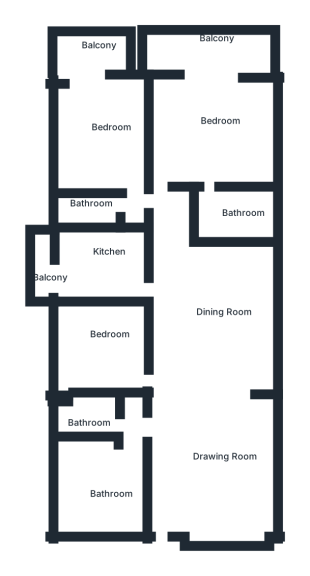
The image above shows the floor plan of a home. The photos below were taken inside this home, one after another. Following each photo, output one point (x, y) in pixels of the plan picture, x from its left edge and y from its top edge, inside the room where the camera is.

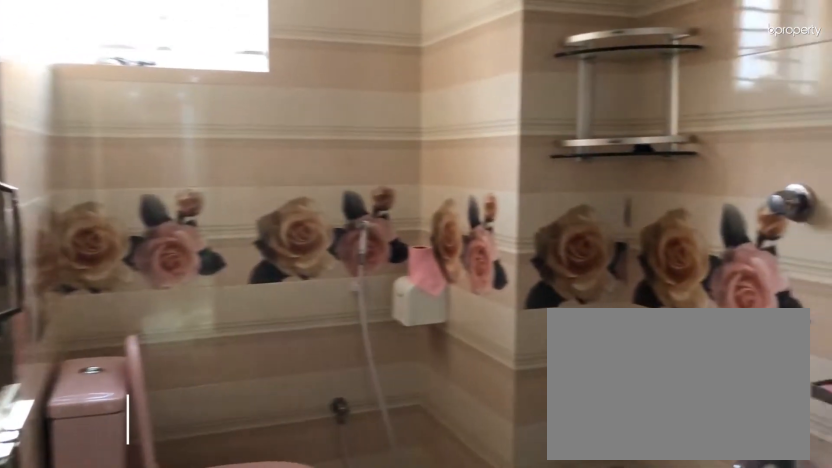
(90, 420)
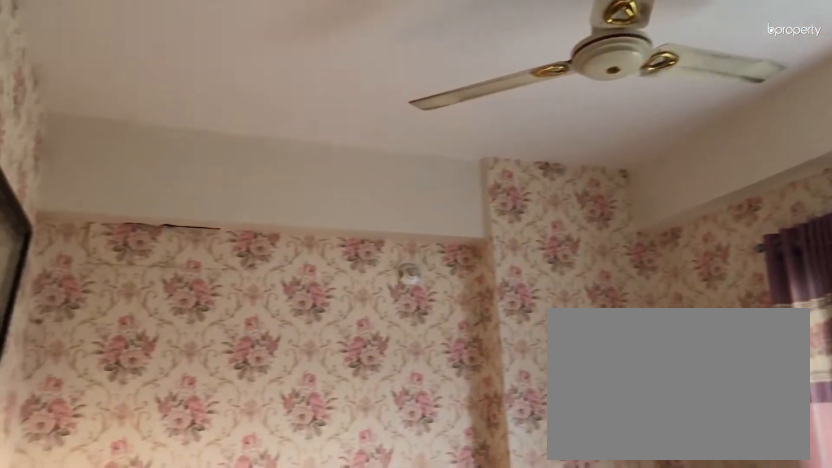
(105, 489)
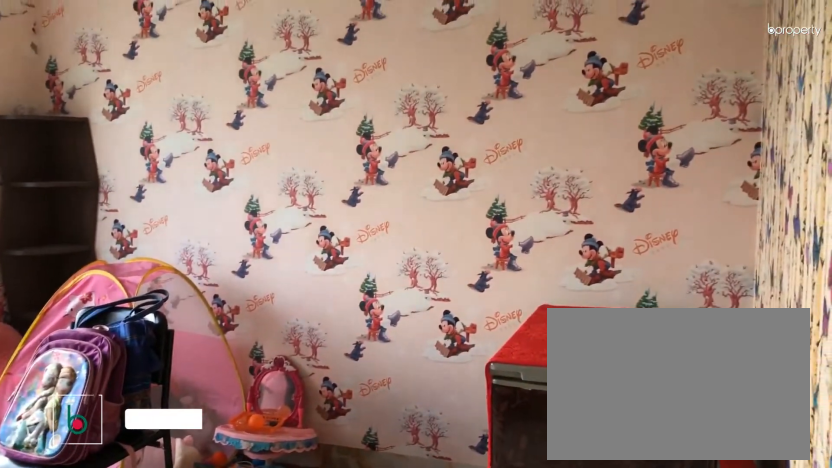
(104, 347)
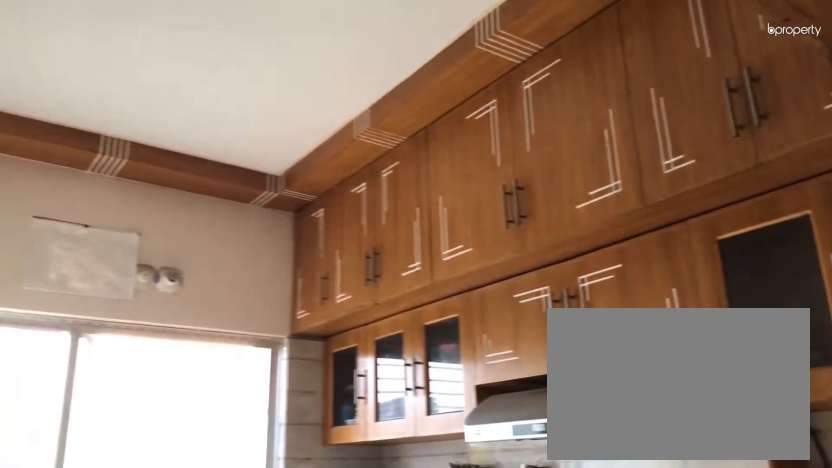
(107, 272)
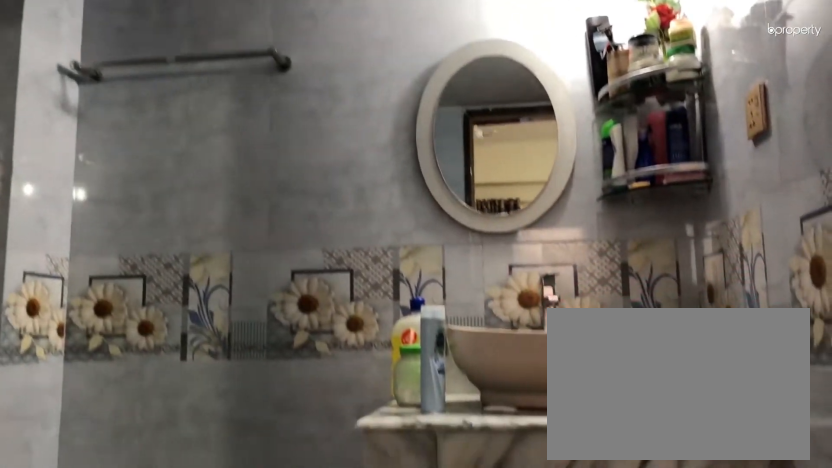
(228, 216)
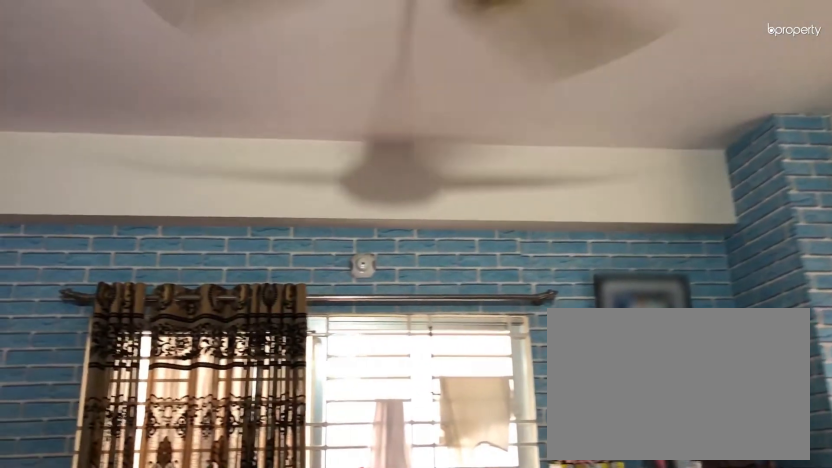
(101, 135)
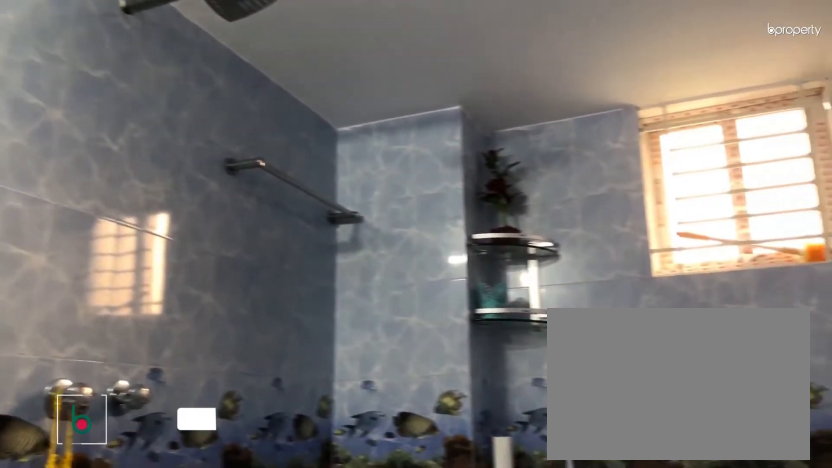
(82, 207)
